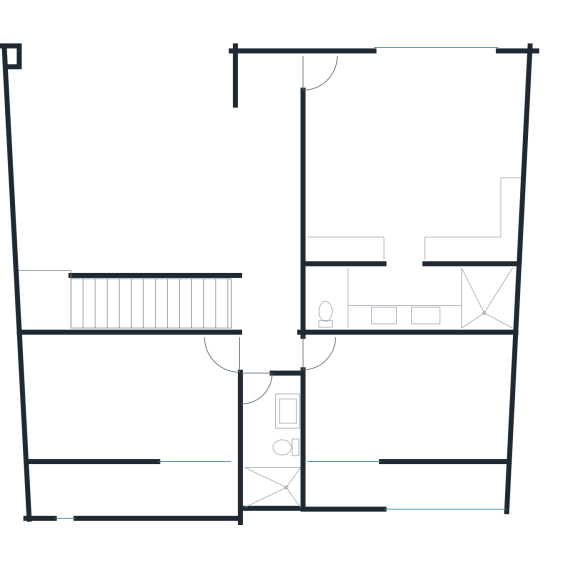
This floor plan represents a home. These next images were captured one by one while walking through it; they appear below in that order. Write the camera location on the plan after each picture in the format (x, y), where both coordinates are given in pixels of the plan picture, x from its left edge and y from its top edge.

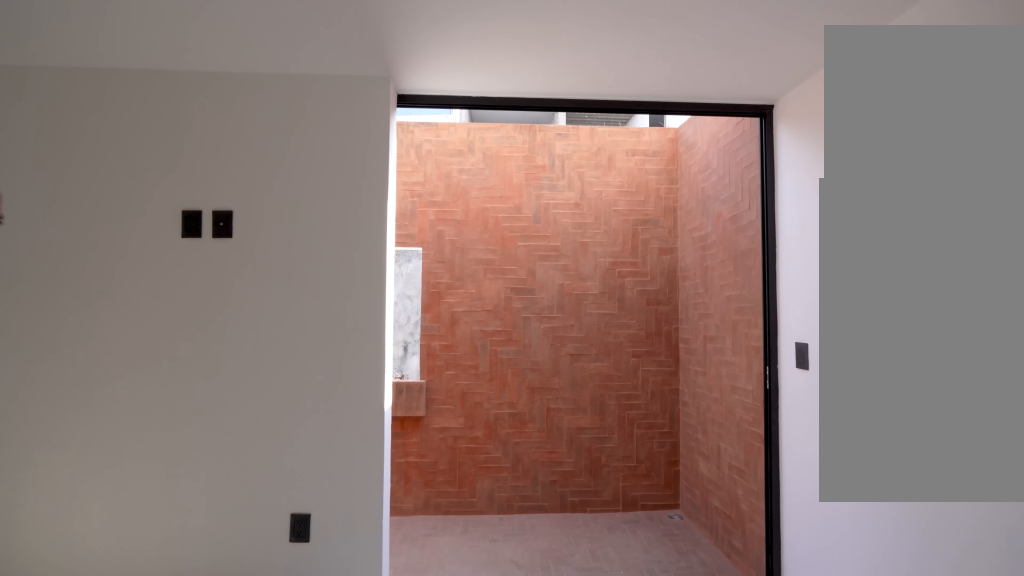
(330, 420)
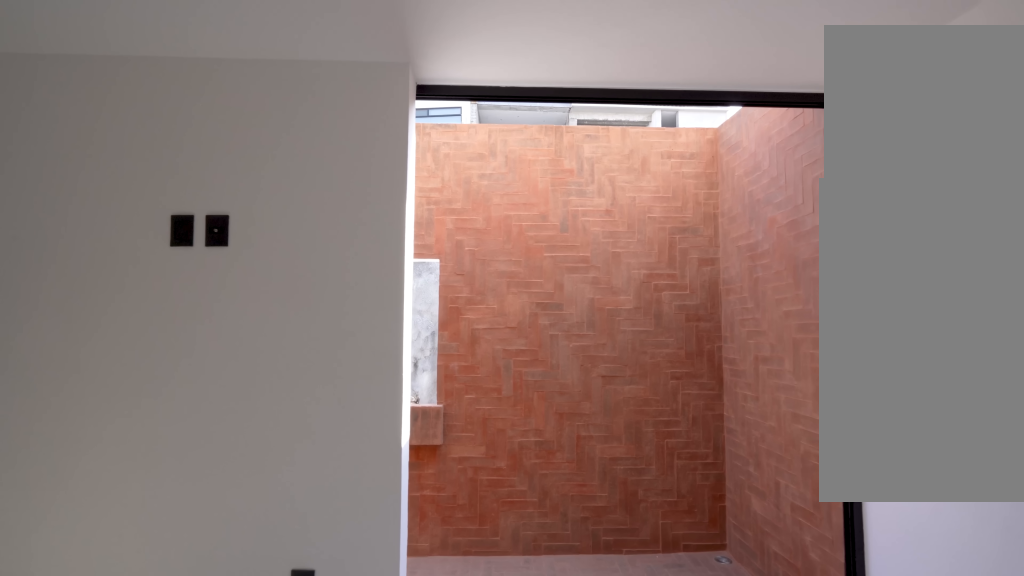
(330, 420)
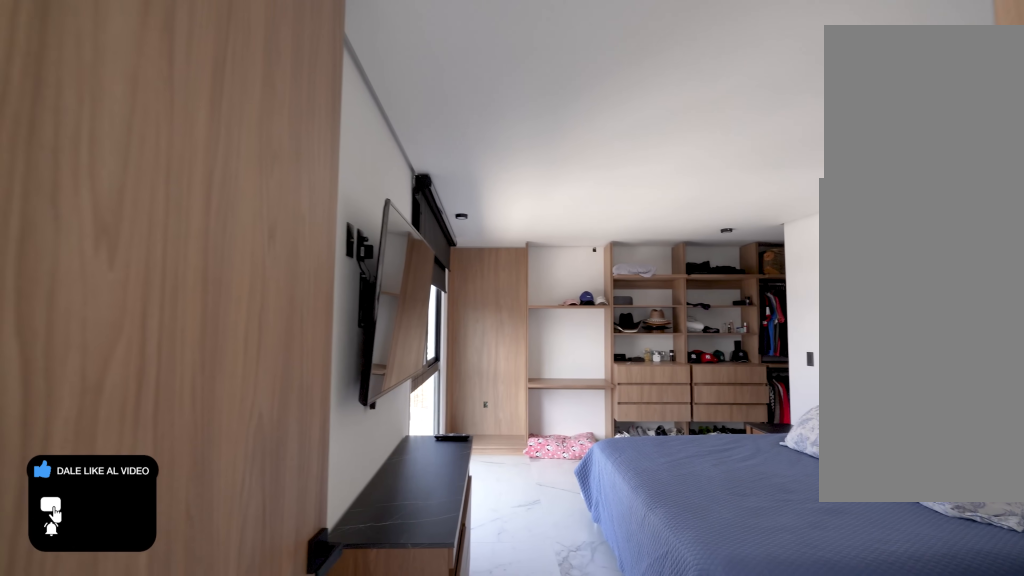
(298, 72)
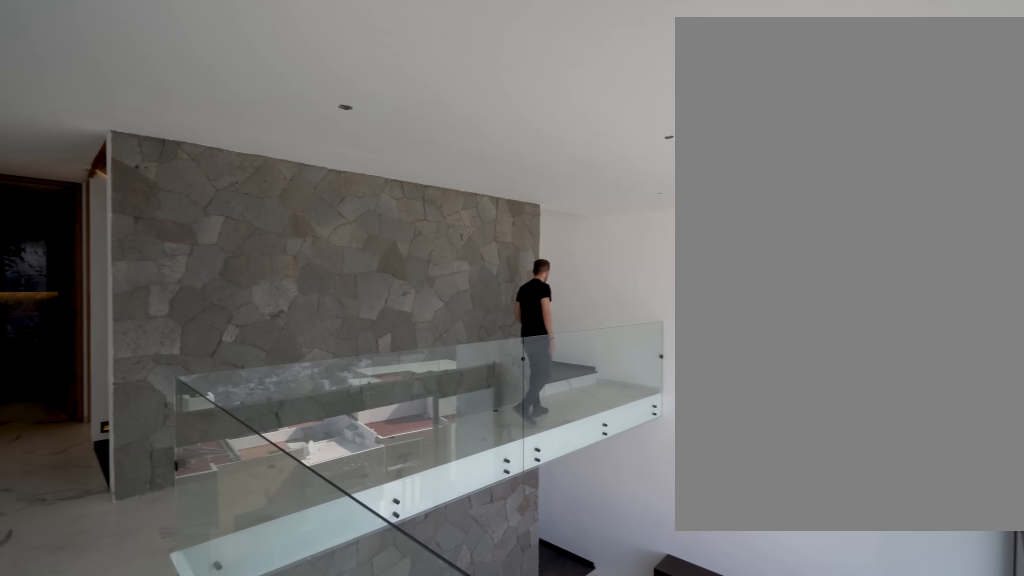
(256, 160)
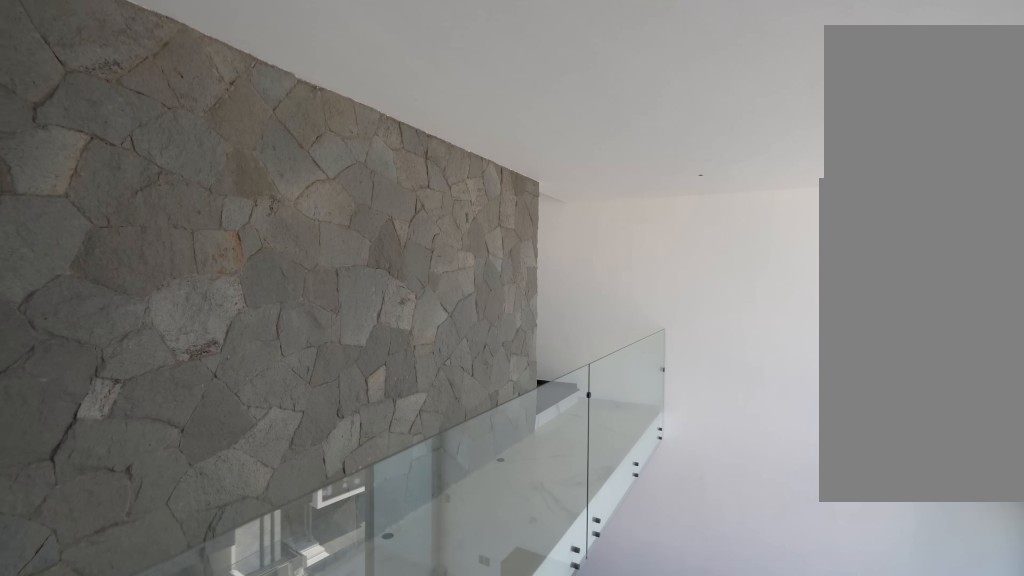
(259, 194)
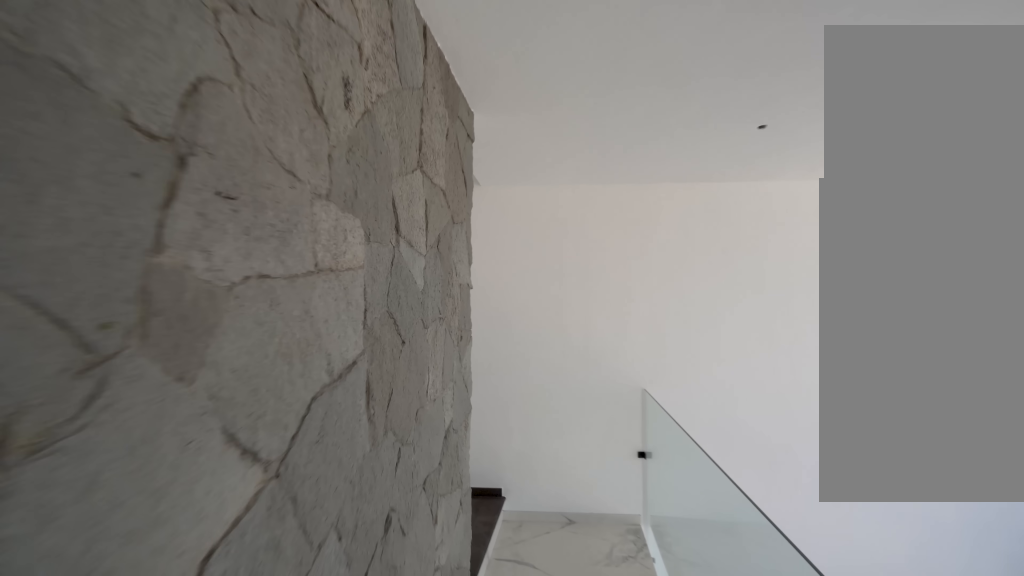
(178, 244)
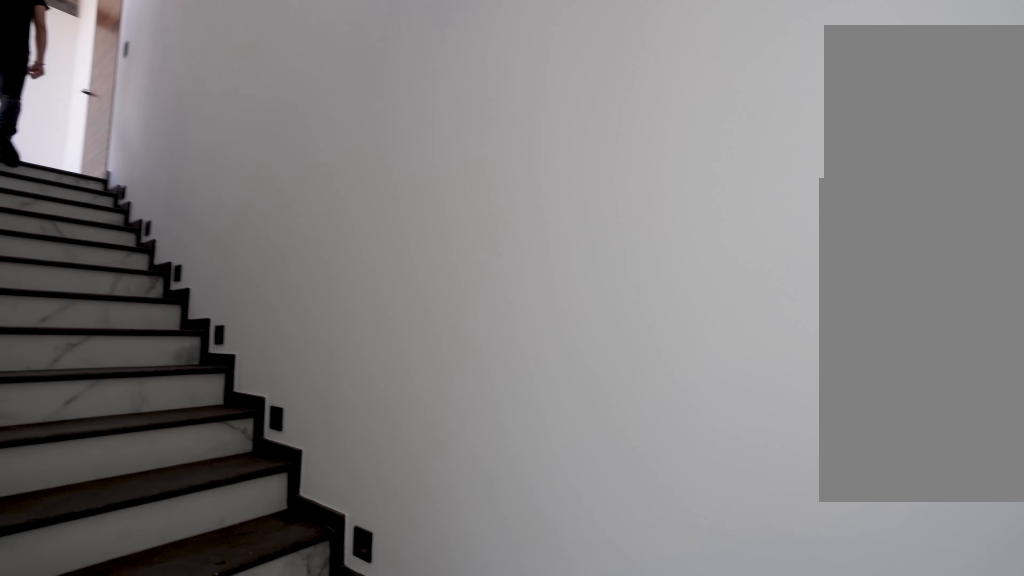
(35, 278)
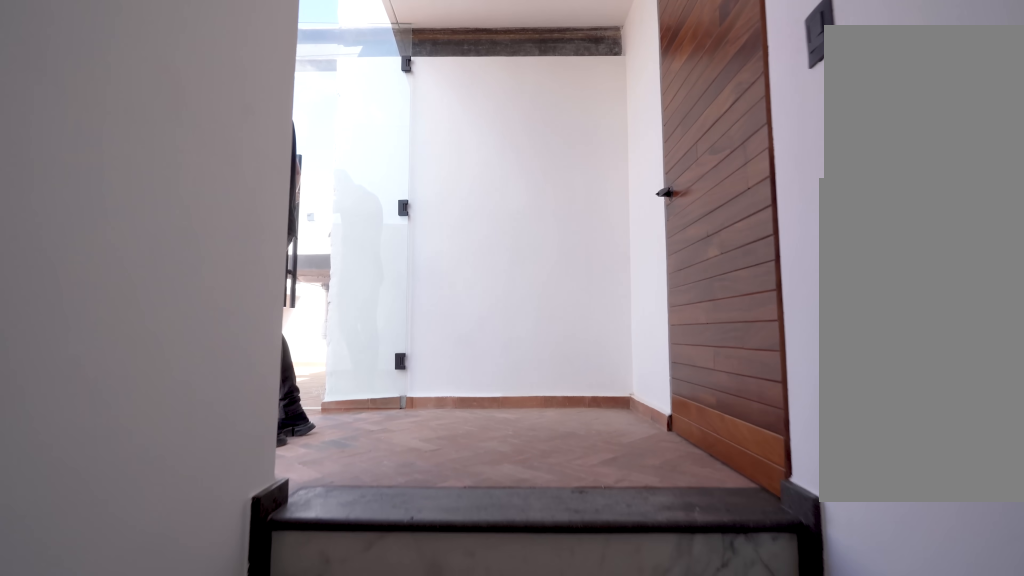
(153, 301)
